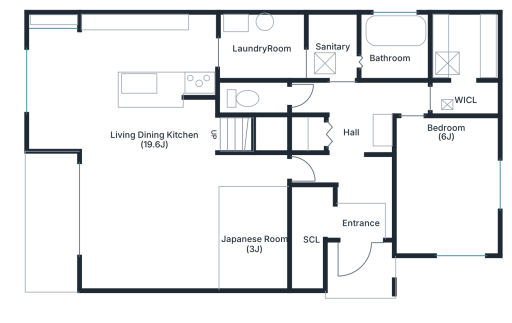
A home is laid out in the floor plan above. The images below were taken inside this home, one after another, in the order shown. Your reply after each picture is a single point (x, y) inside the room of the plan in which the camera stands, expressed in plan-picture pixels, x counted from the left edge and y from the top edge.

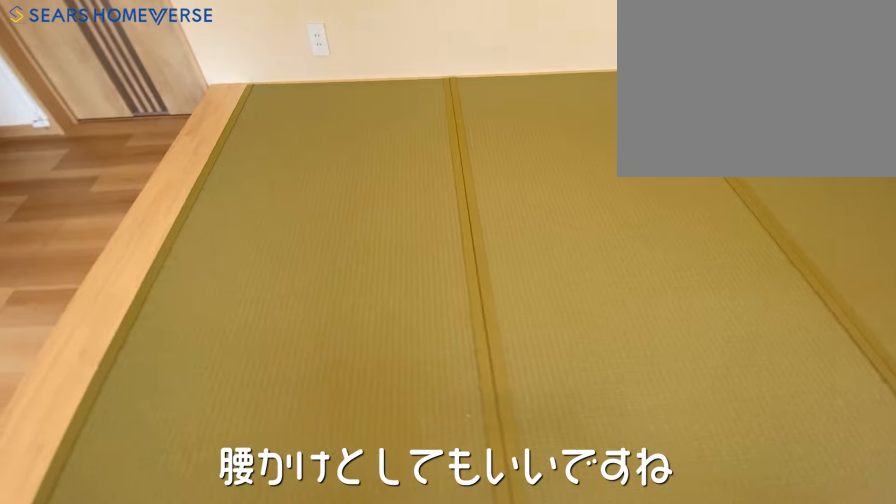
(256, 239)
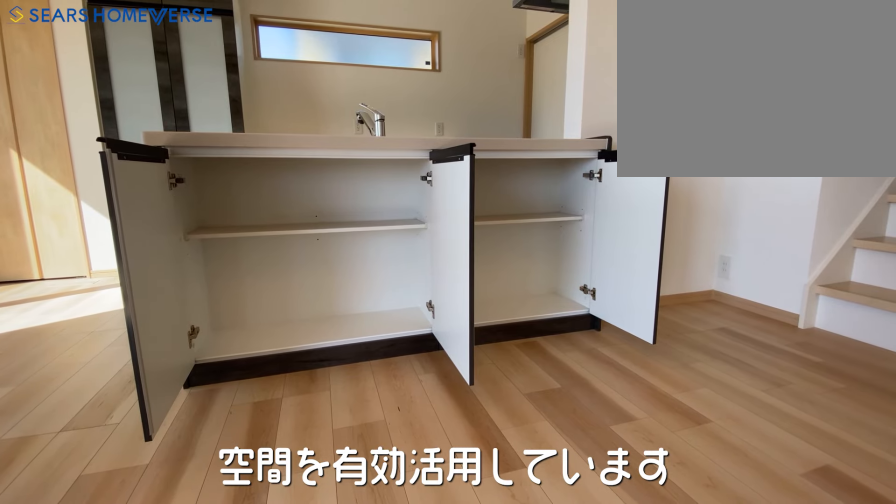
(154, 50)
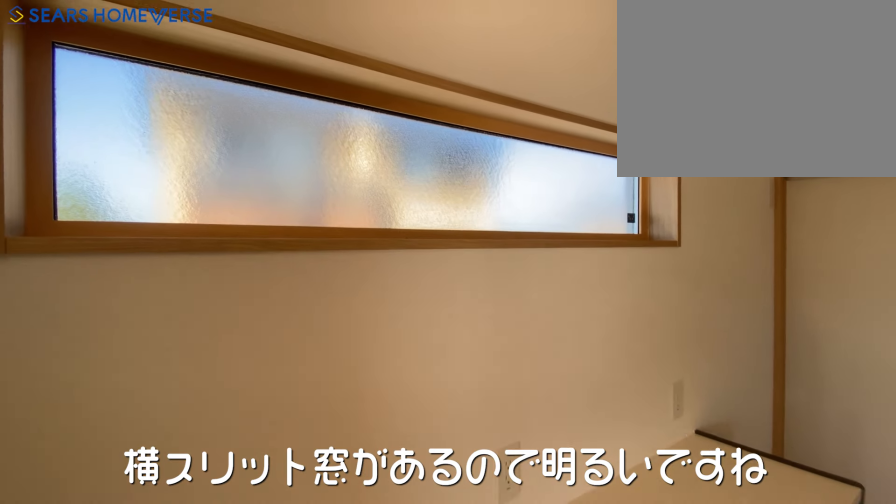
(154, 50)
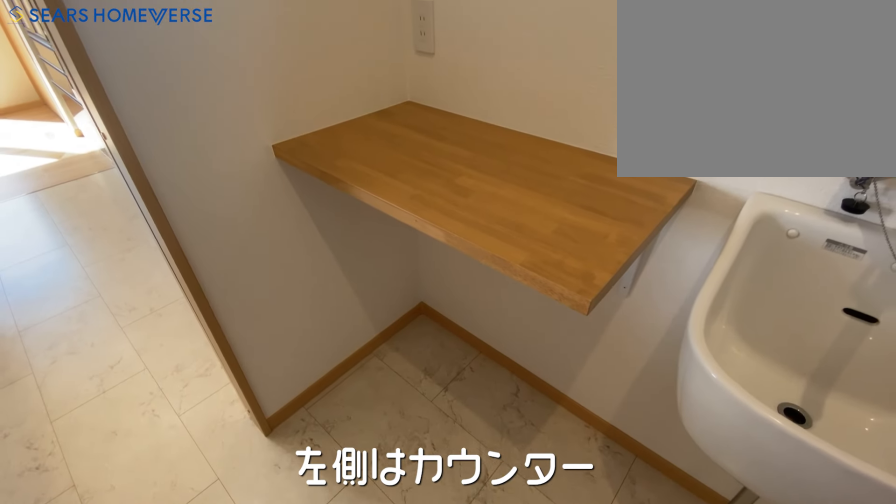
(263, 52)
